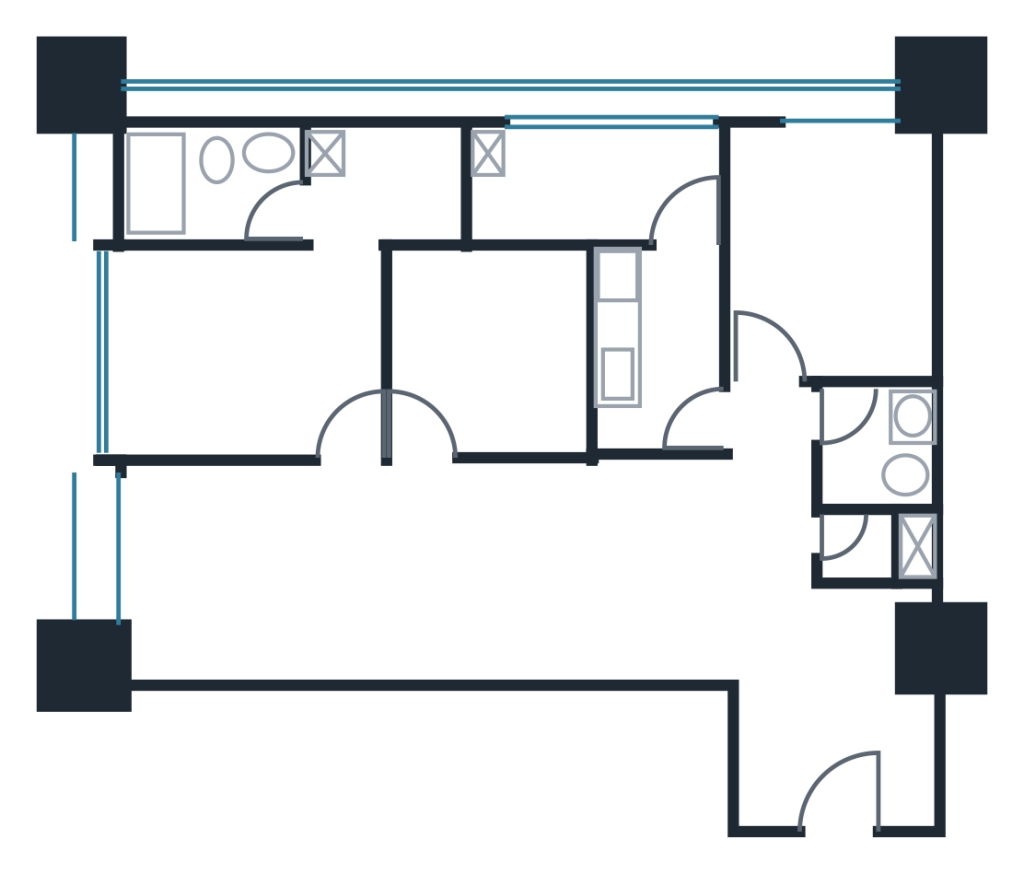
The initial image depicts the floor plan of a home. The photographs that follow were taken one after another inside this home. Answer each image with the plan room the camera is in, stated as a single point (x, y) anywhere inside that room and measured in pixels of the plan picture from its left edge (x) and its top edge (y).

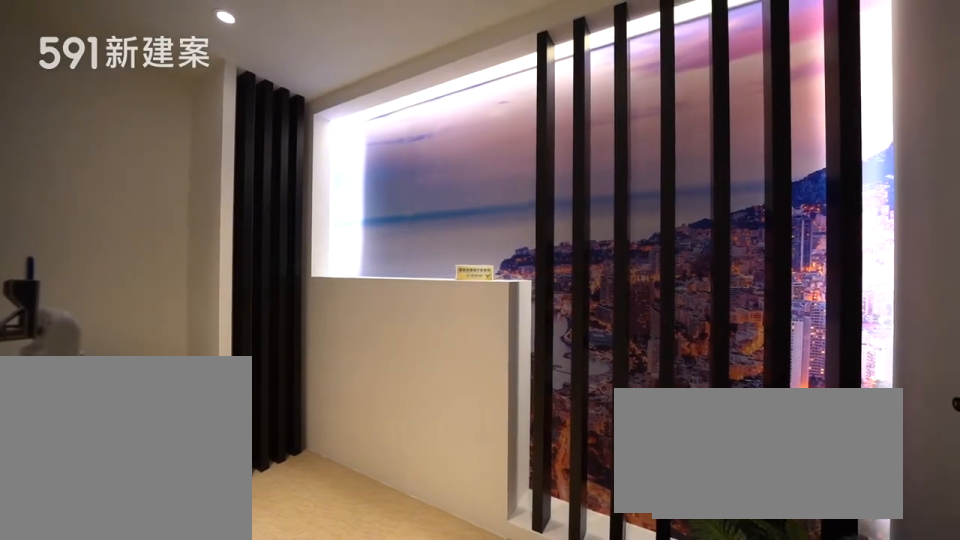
(585, 179)
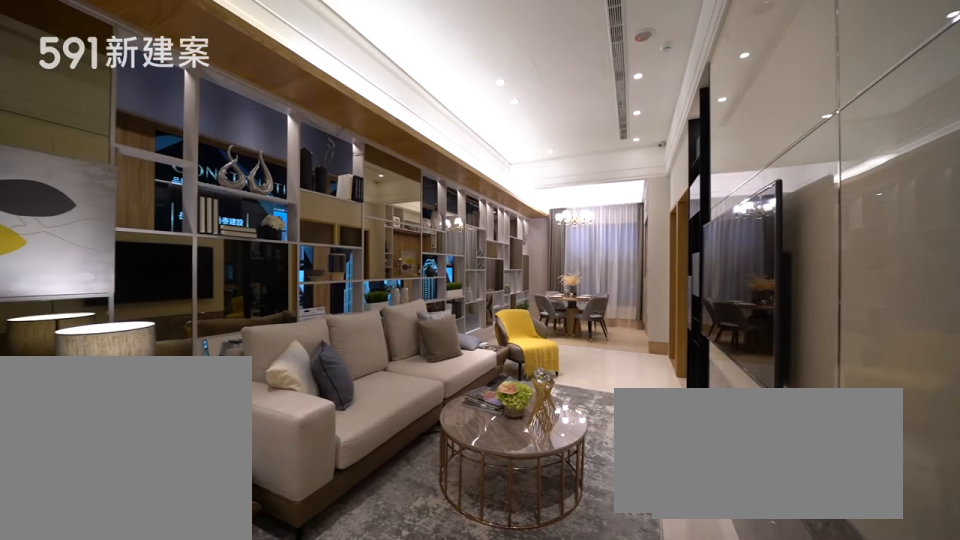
(421, 573)
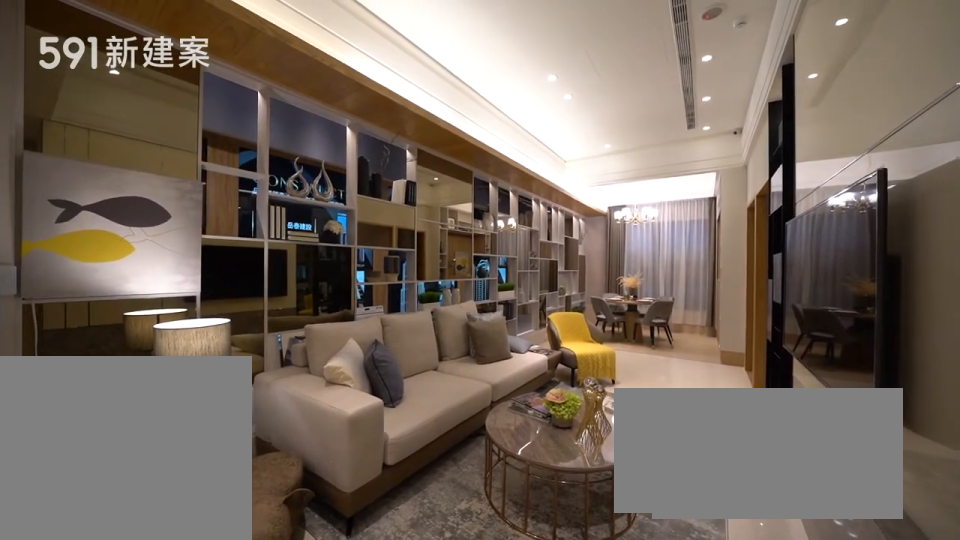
(547, 573)
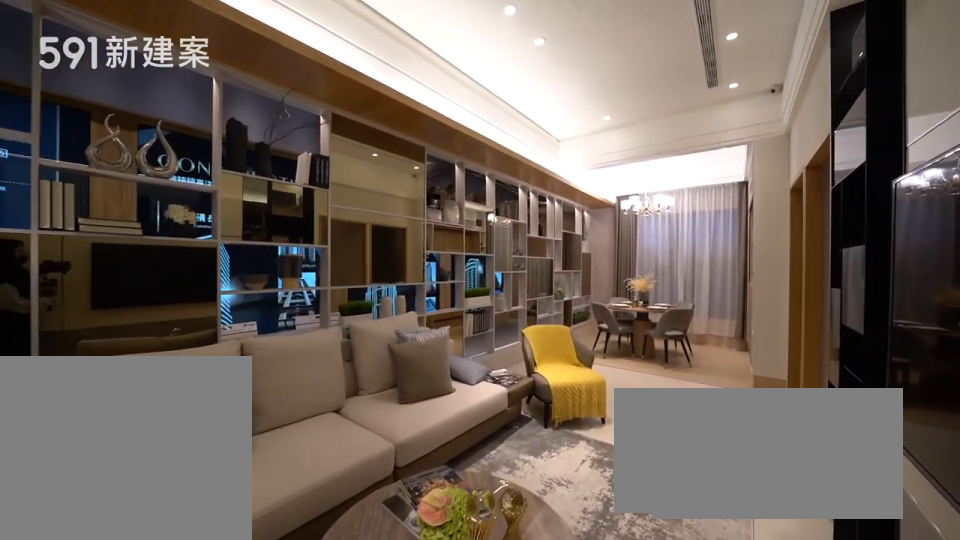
(547, 573)
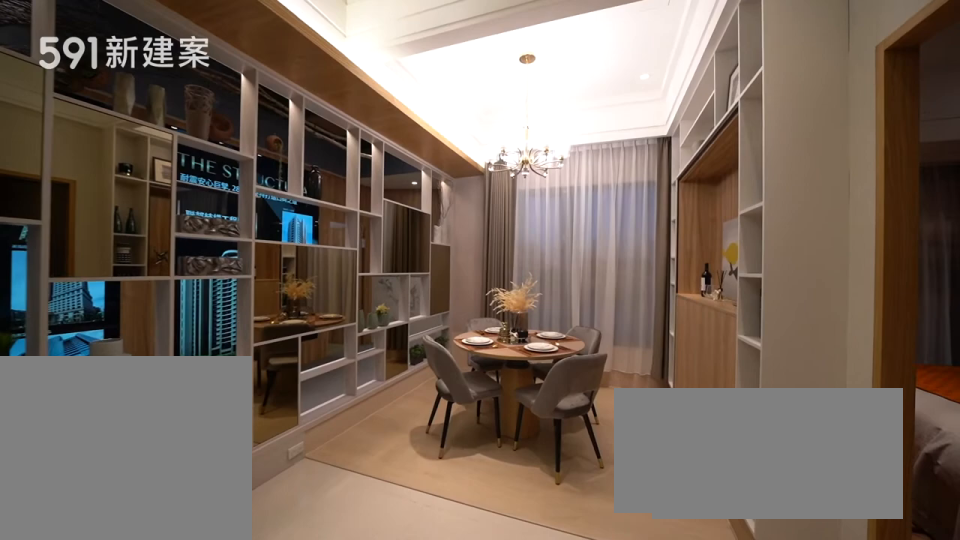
(215, 571)
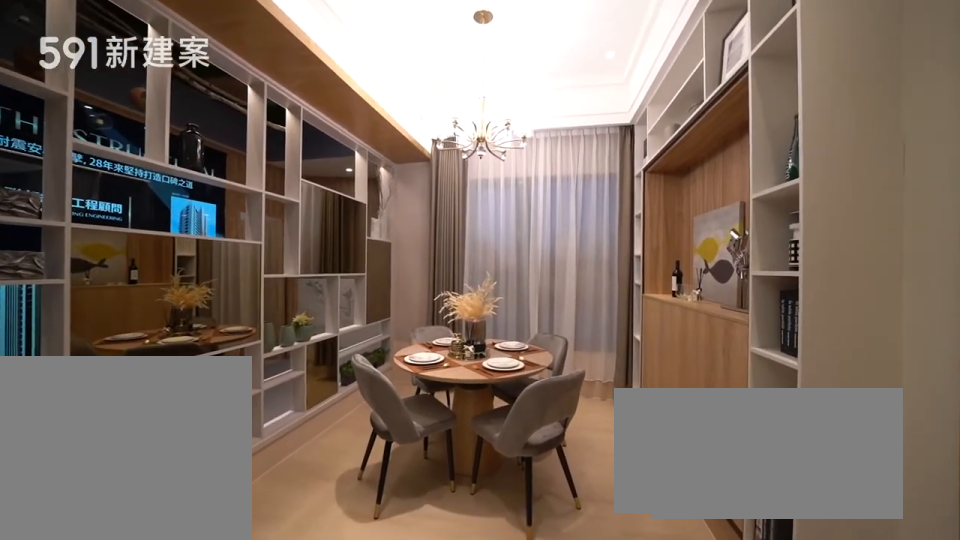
(215, 571)
